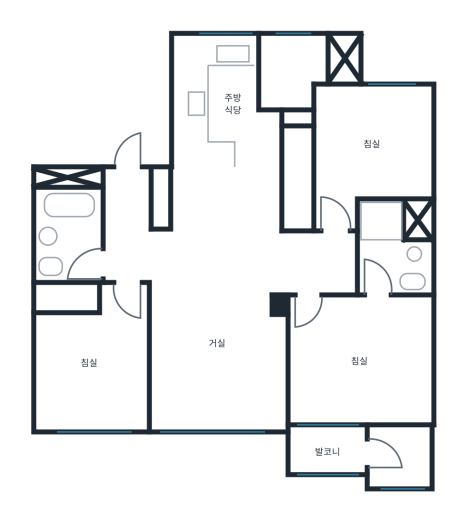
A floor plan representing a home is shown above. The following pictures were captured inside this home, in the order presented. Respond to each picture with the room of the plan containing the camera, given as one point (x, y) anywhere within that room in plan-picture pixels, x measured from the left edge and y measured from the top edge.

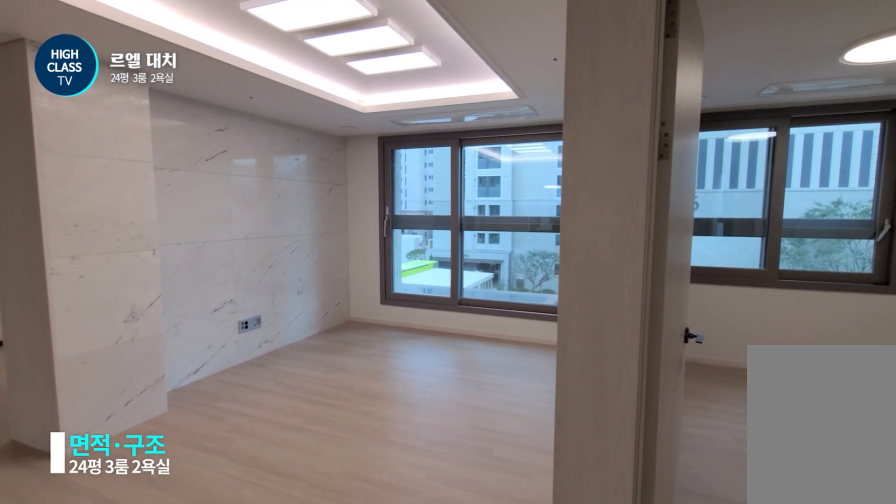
(139, 257)
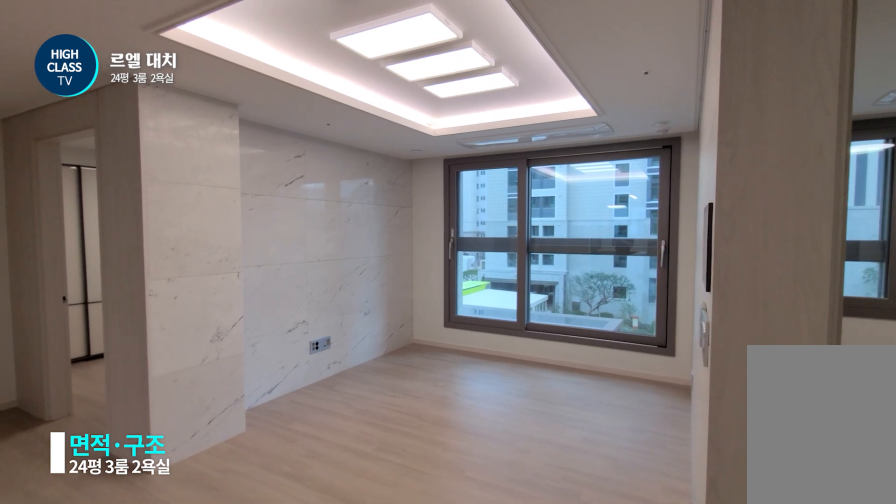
(139, 257)
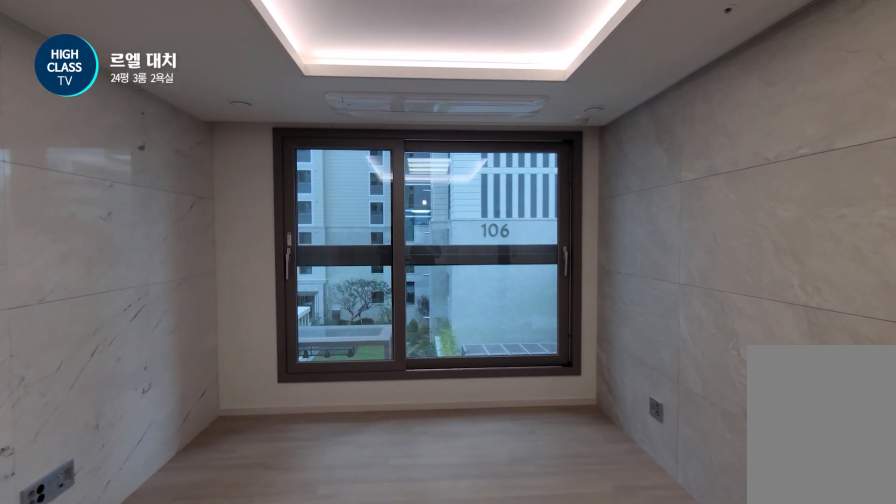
(217, 330)
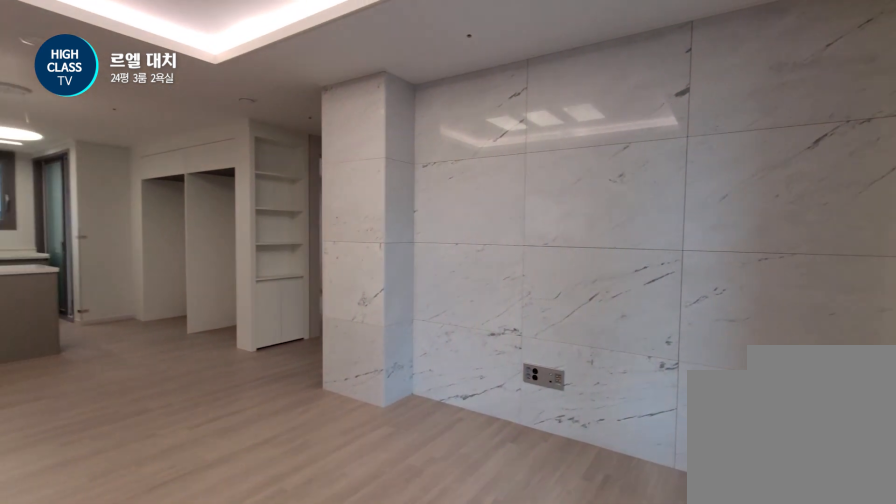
(217, 330)
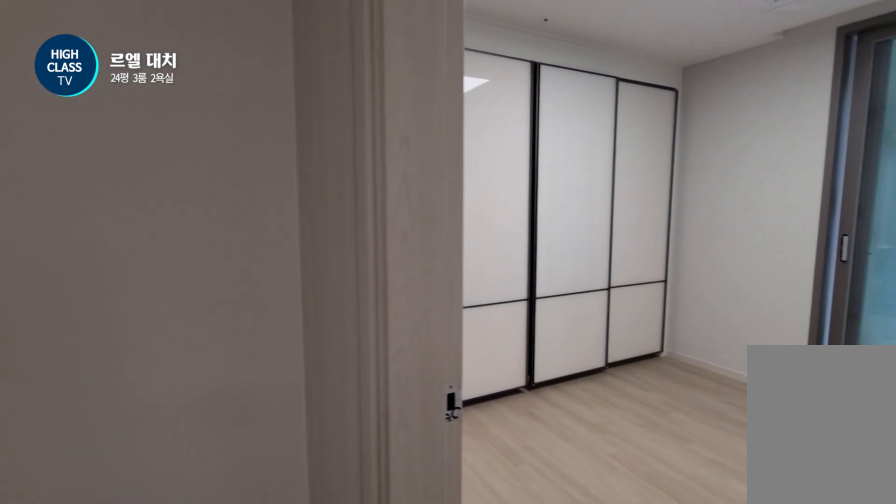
(322, 264)
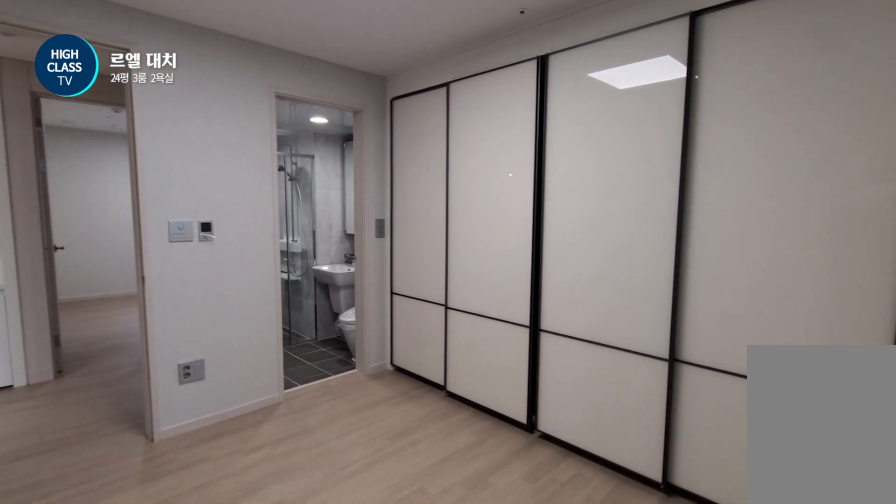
(354, 379)
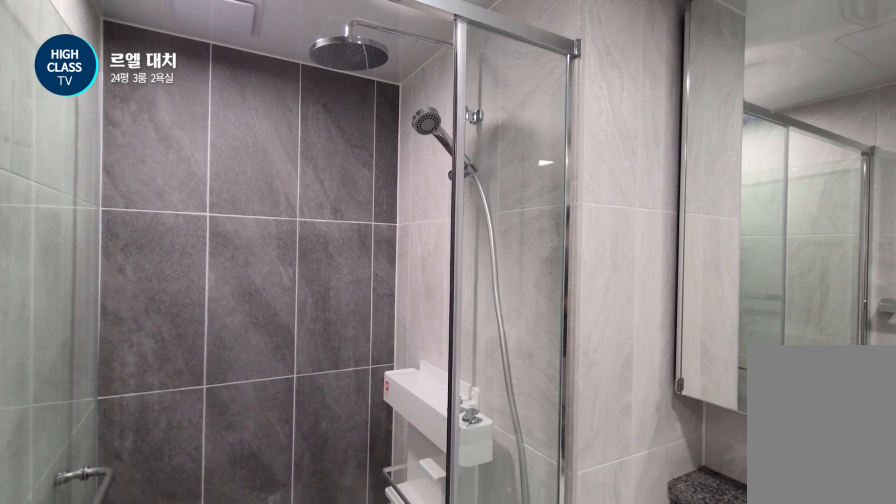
(394, 249)
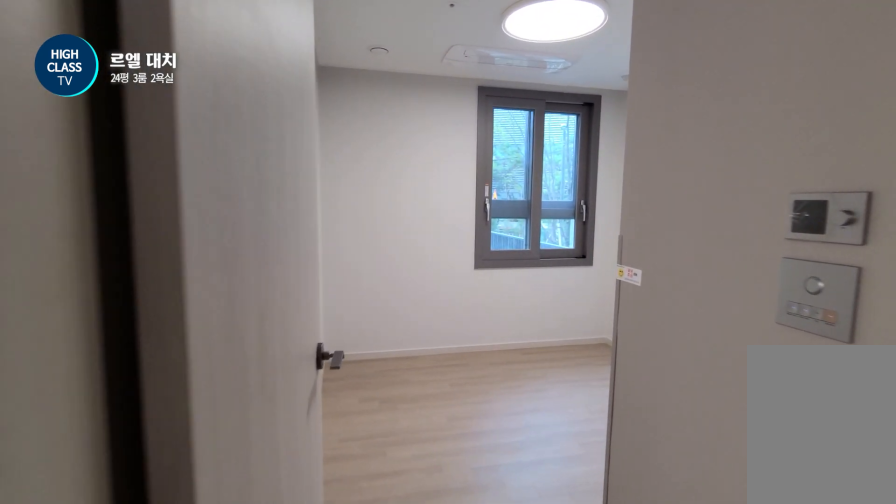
(321, 264)
